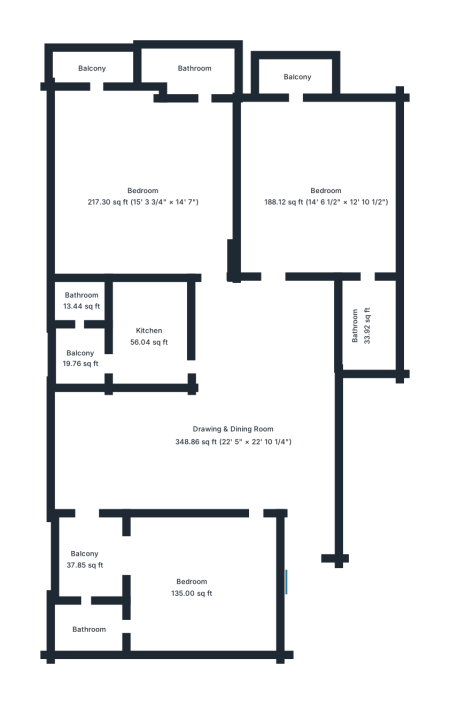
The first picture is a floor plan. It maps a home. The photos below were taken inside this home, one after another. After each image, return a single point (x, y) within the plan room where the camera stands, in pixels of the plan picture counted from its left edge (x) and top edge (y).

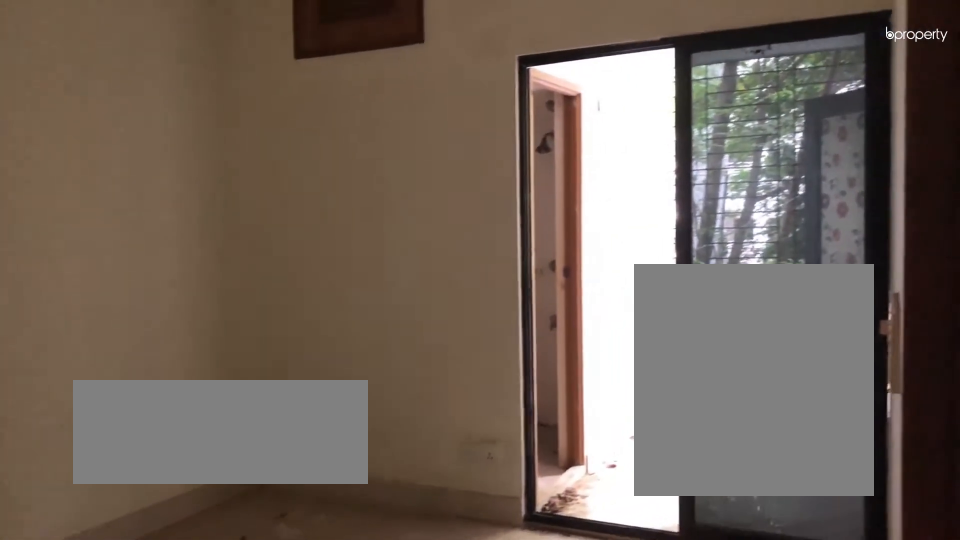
(186, 591)
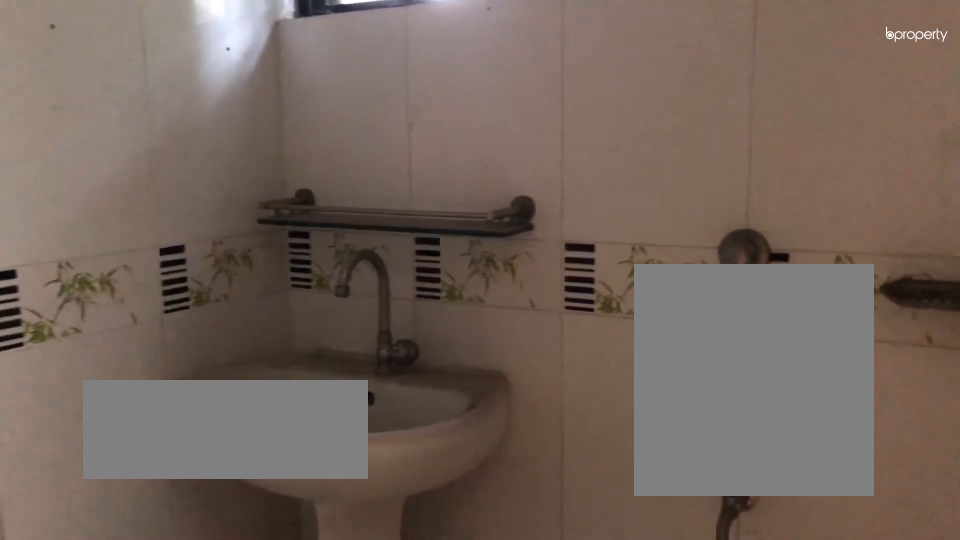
(93, 625)
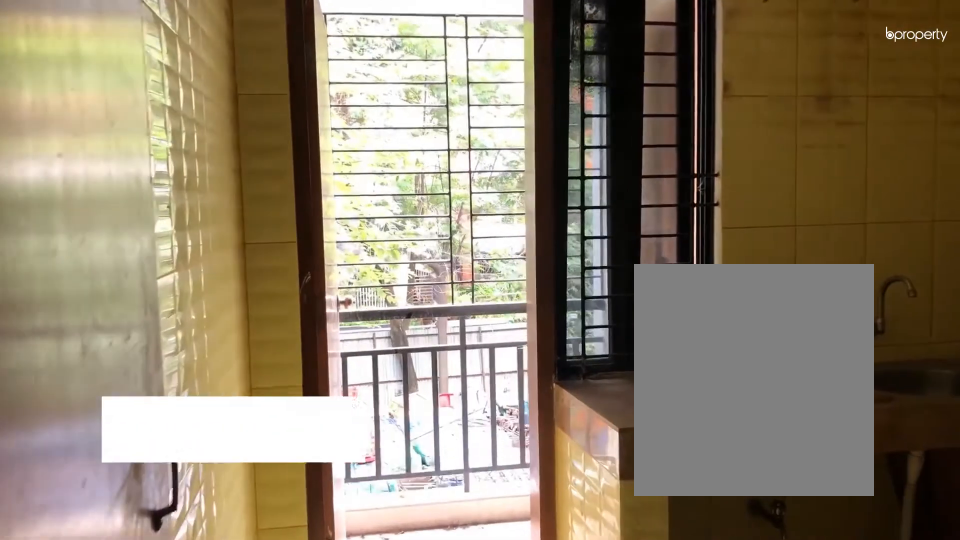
(148, 328)
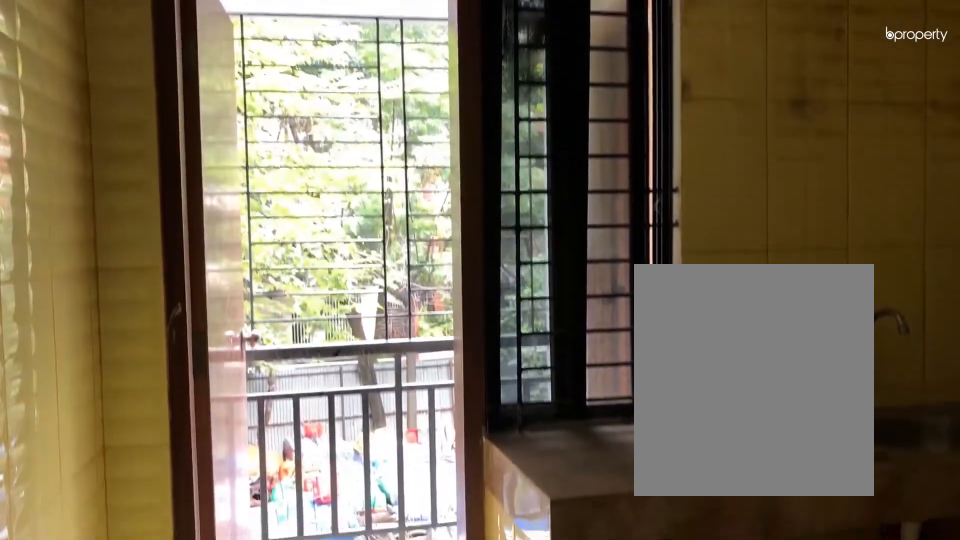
(148, 328)
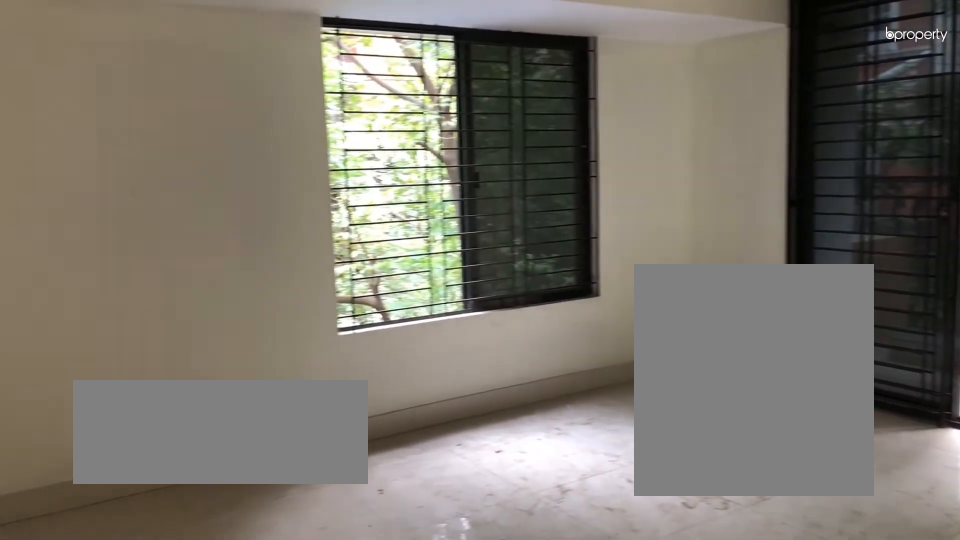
(142, 195)
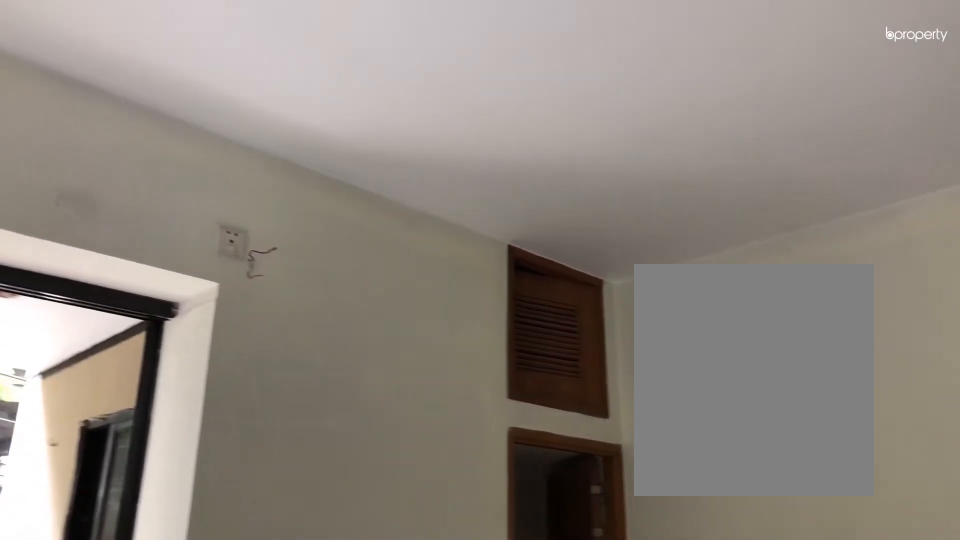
(142, 195)
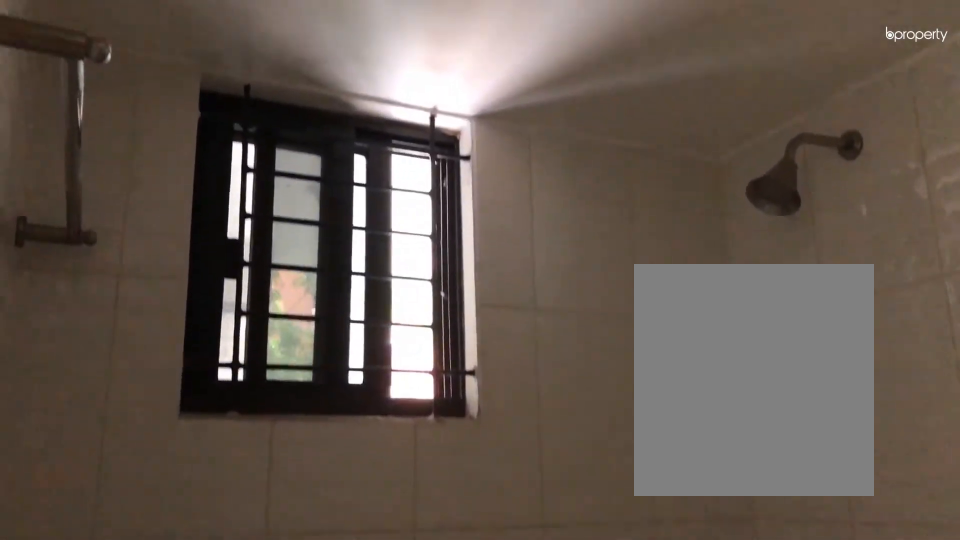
(195, 77)
